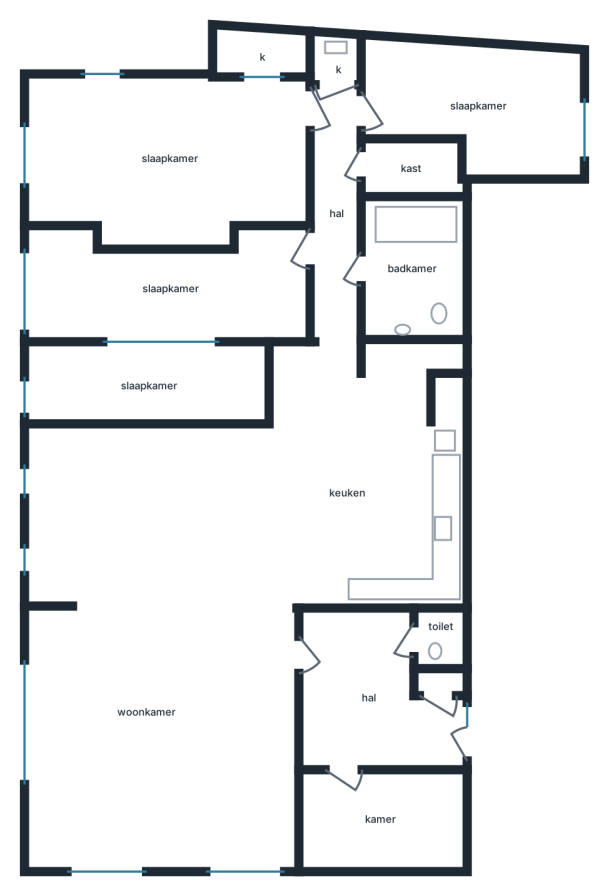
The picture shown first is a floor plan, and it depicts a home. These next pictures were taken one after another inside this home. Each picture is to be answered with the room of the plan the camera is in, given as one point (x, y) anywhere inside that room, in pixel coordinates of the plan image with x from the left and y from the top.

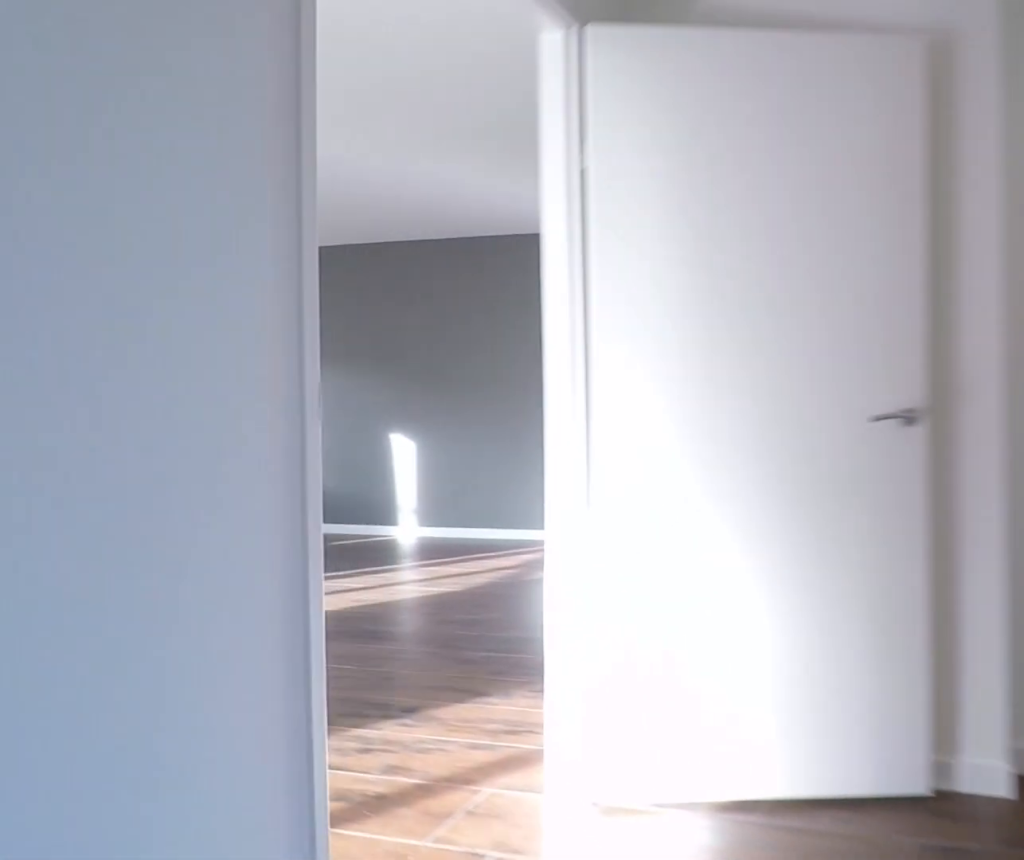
(369, 696)
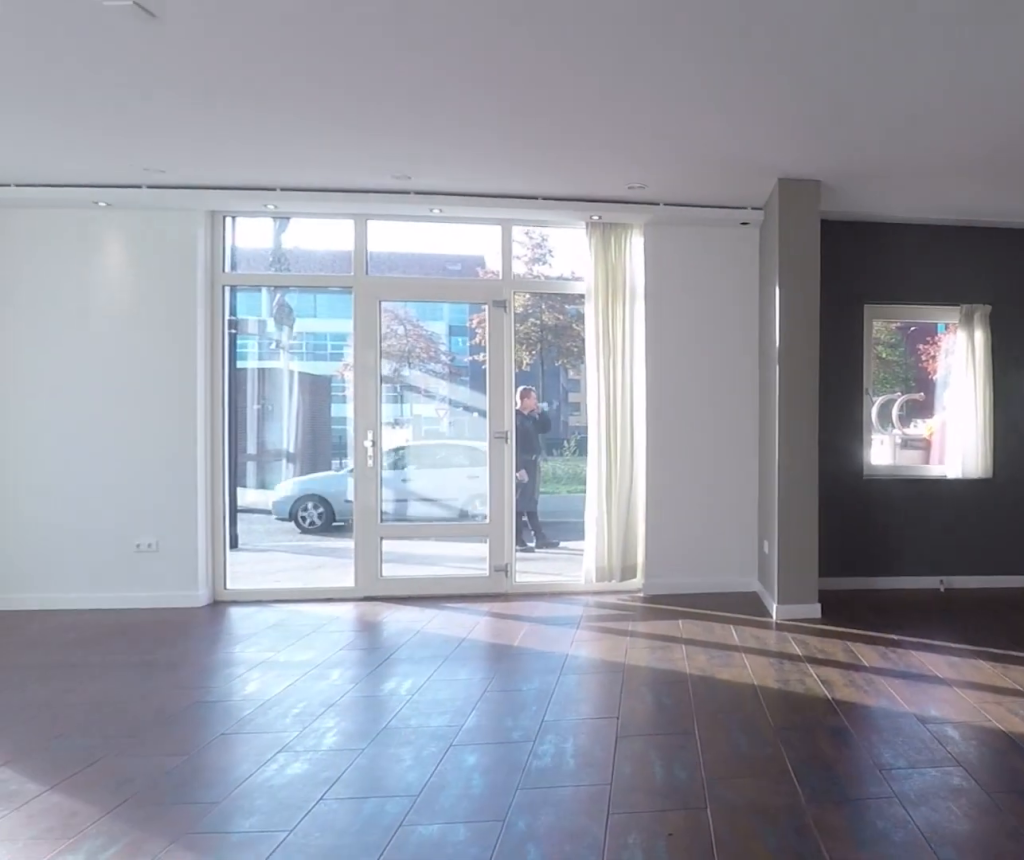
(160, 650)
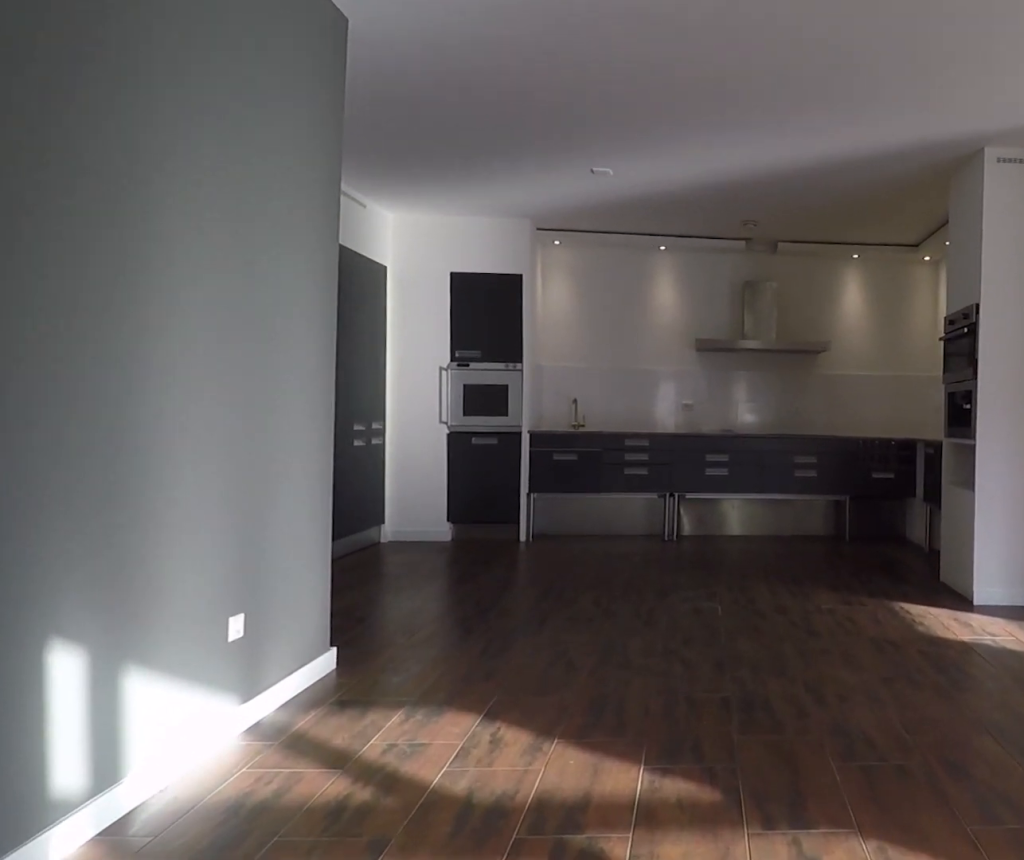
(160, 650)
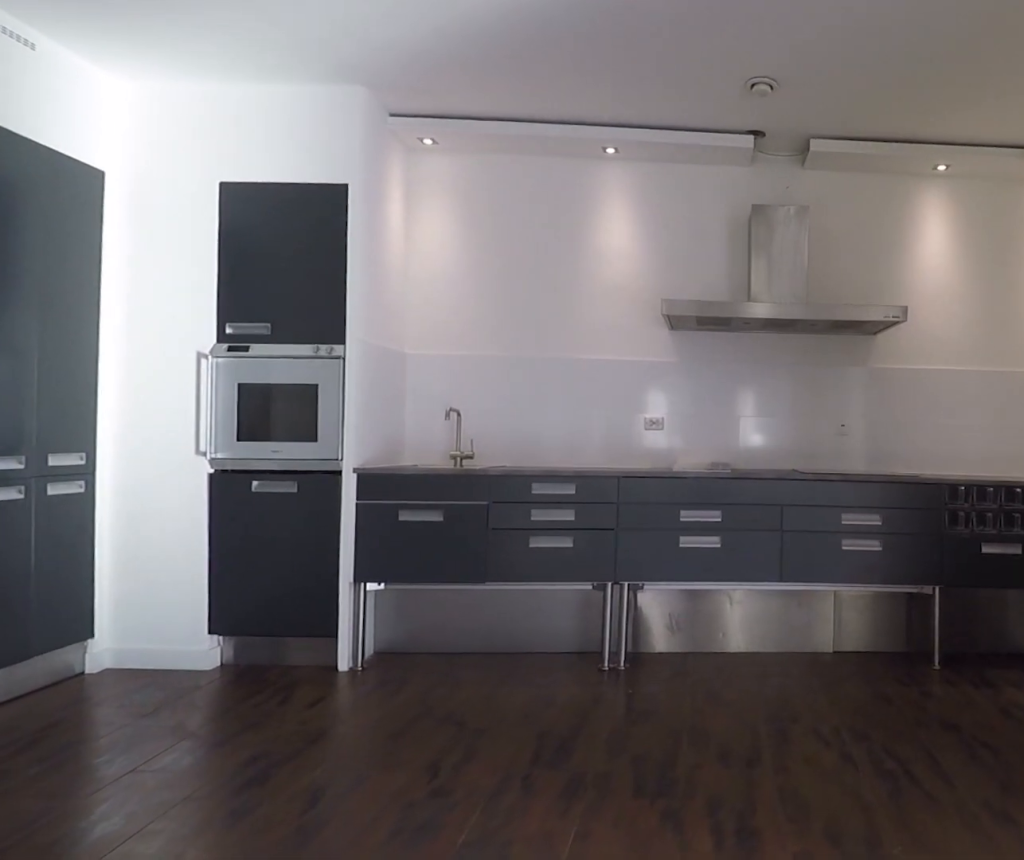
(367, 479)
